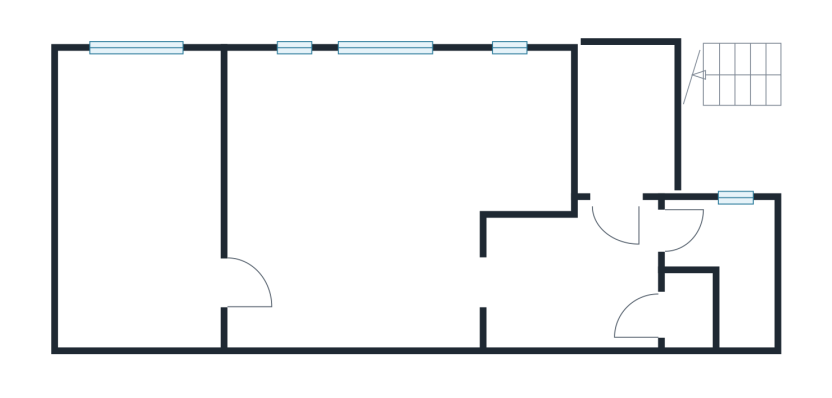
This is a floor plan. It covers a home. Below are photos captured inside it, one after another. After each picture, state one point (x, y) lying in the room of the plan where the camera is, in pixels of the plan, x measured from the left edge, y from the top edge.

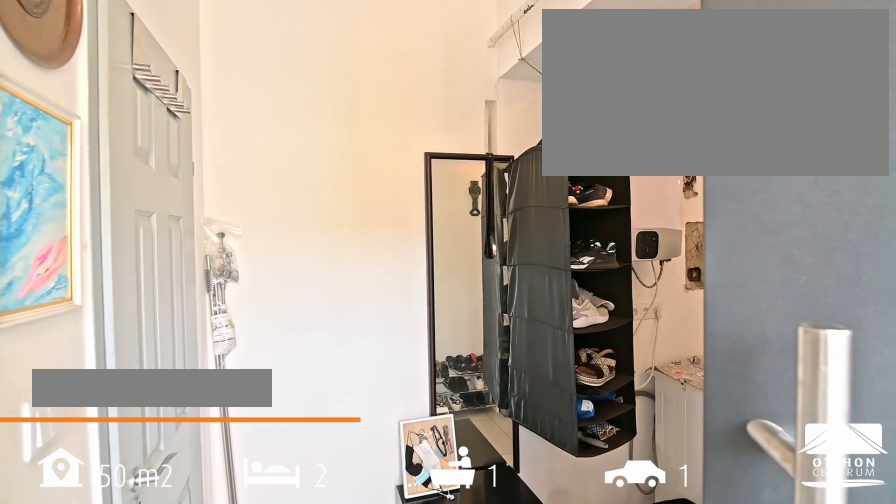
(571, 277)
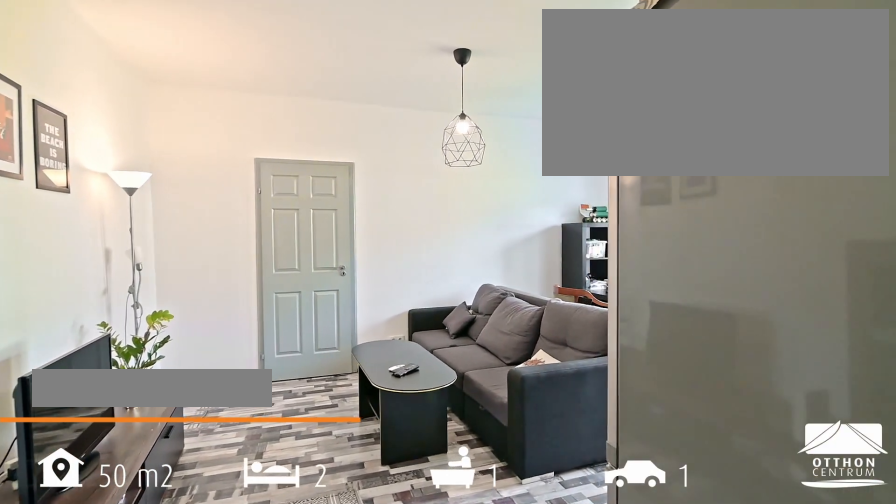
(354, 194)
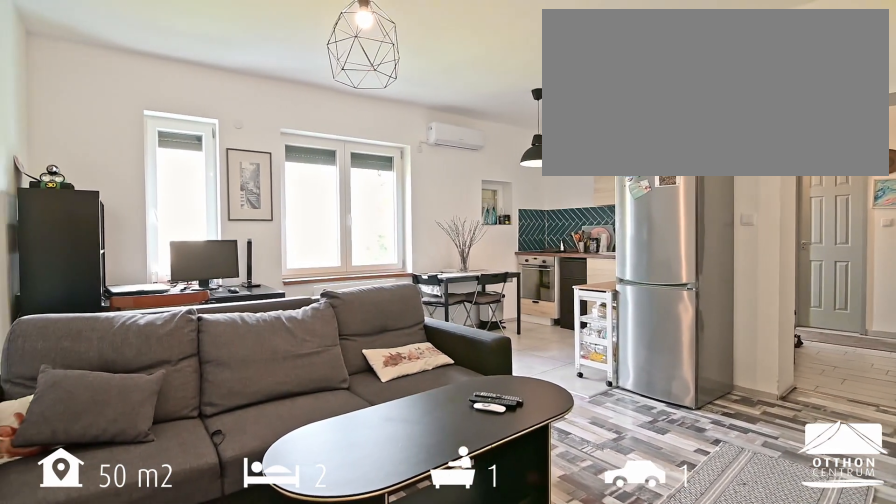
(354, 194)
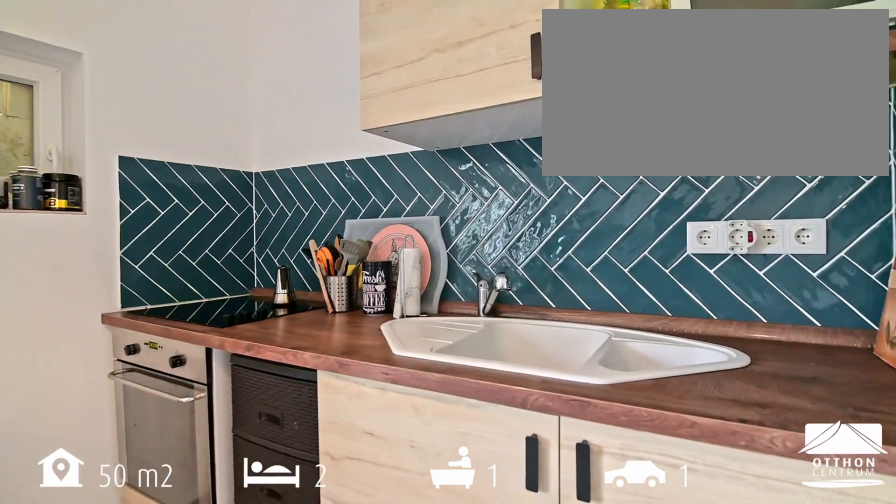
(518, 129)
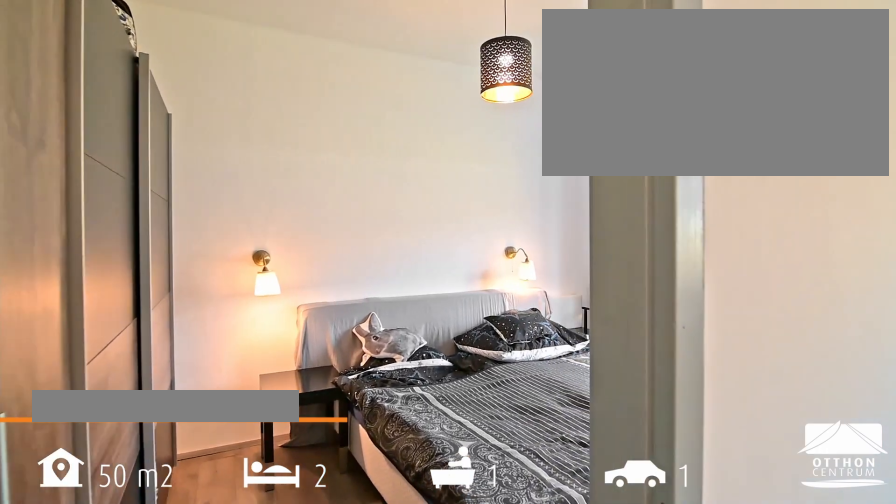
(140, 197)
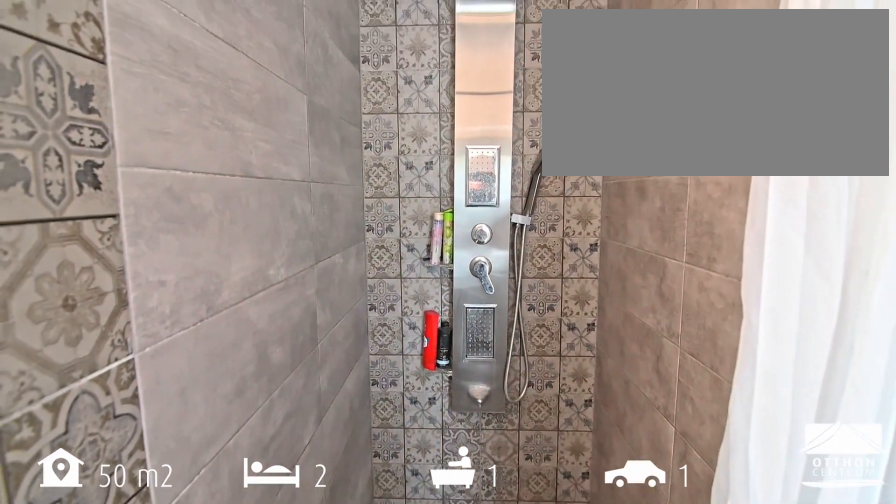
(737, 243)
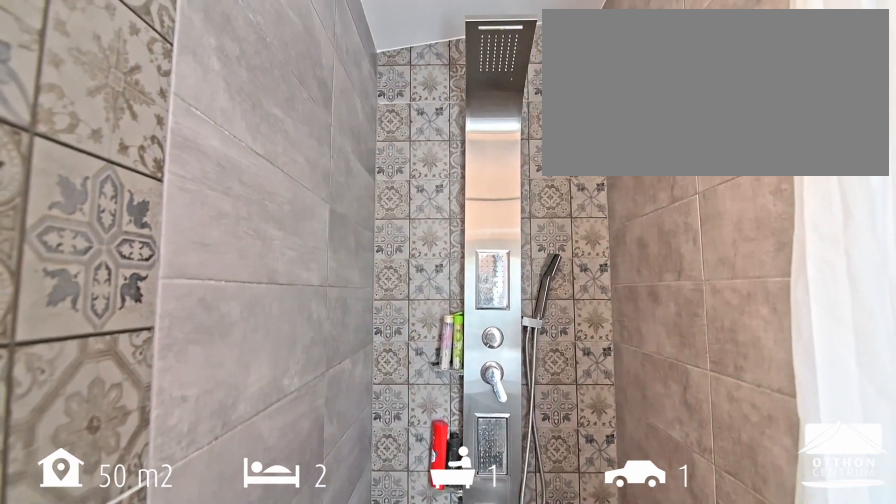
(737, 243)
